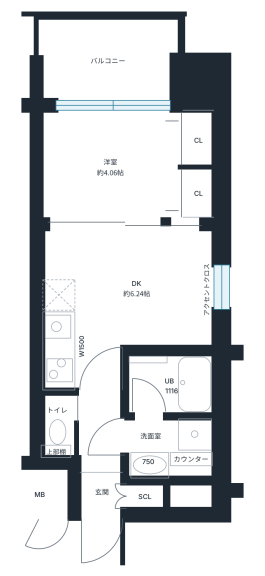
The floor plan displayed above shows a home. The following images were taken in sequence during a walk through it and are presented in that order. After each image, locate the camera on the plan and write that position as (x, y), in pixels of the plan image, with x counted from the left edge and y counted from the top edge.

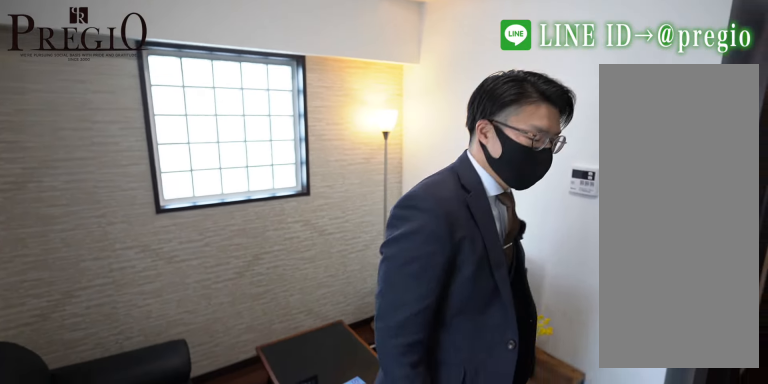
(135, 292)
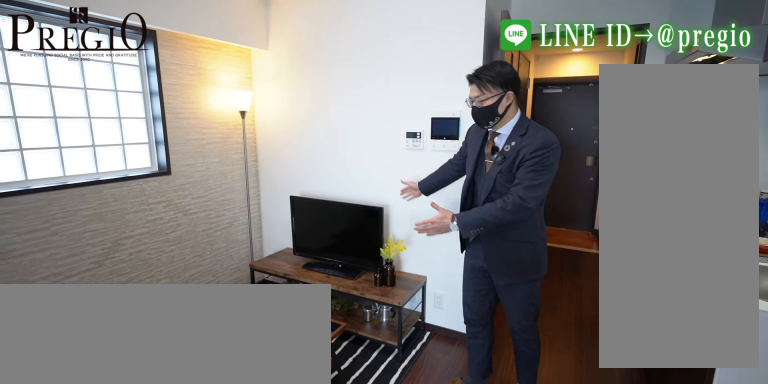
(135, 291)
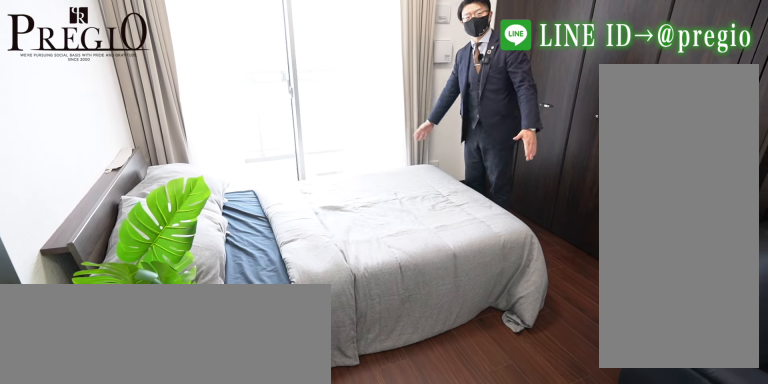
(108, 172)
